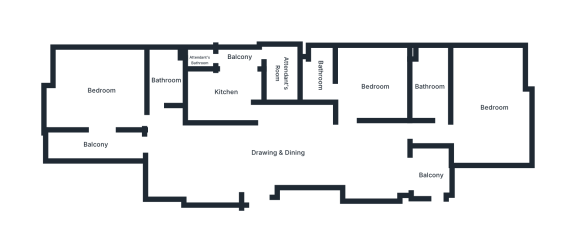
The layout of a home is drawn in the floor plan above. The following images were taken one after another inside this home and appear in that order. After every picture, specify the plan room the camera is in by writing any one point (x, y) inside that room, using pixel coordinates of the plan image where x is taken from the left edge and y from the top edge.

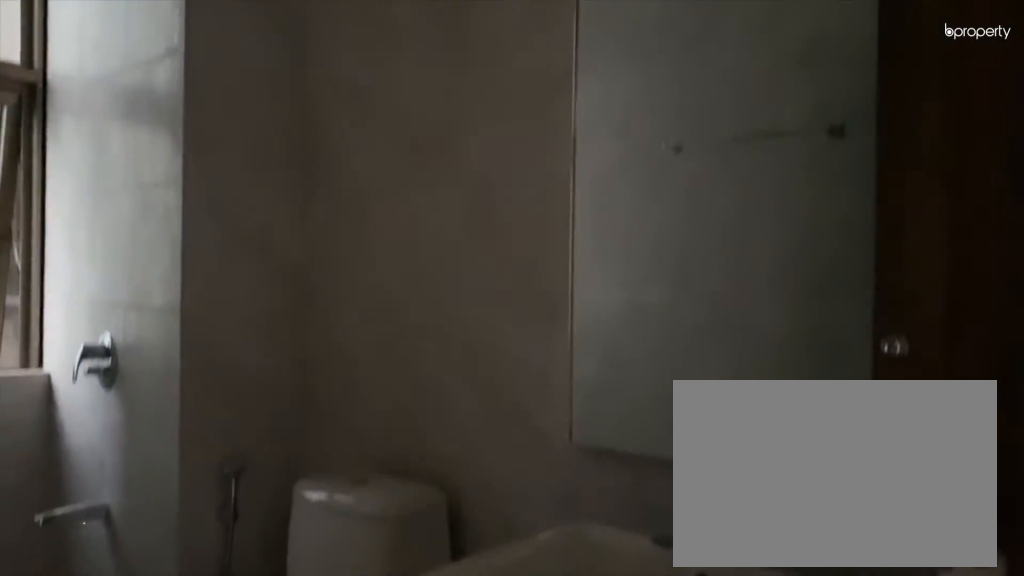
(165, 84)
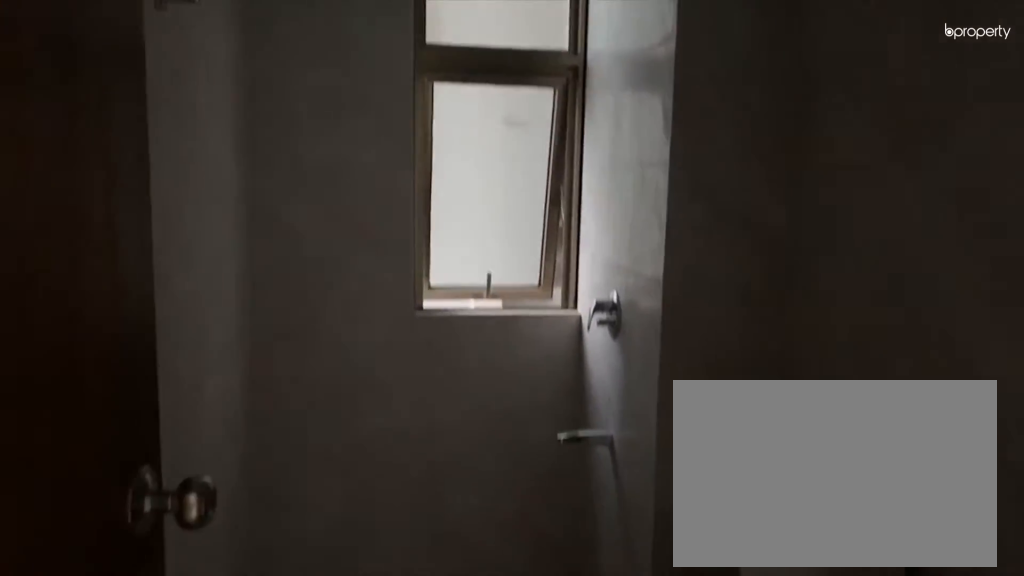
(165, 84)
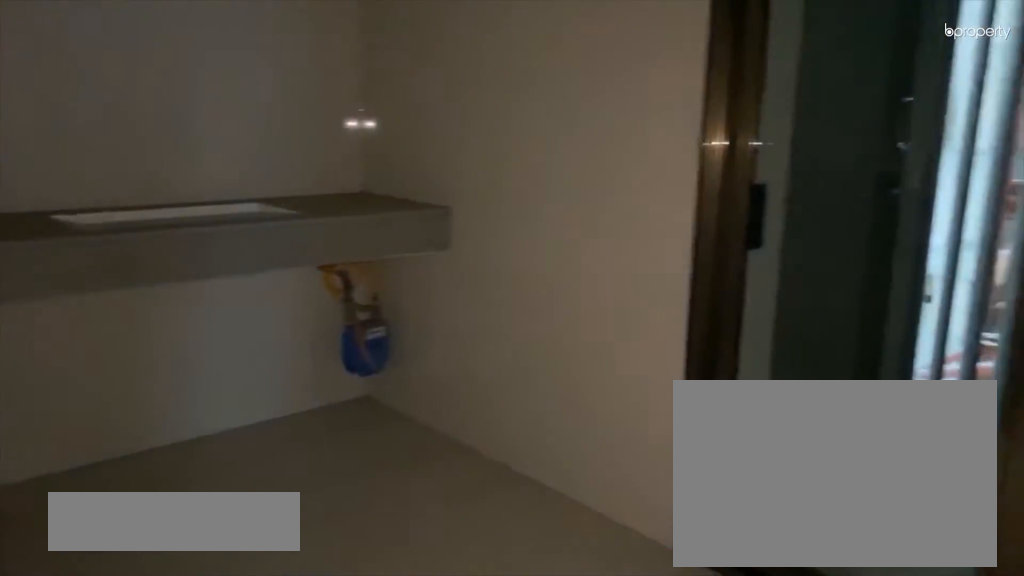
(226, 93)
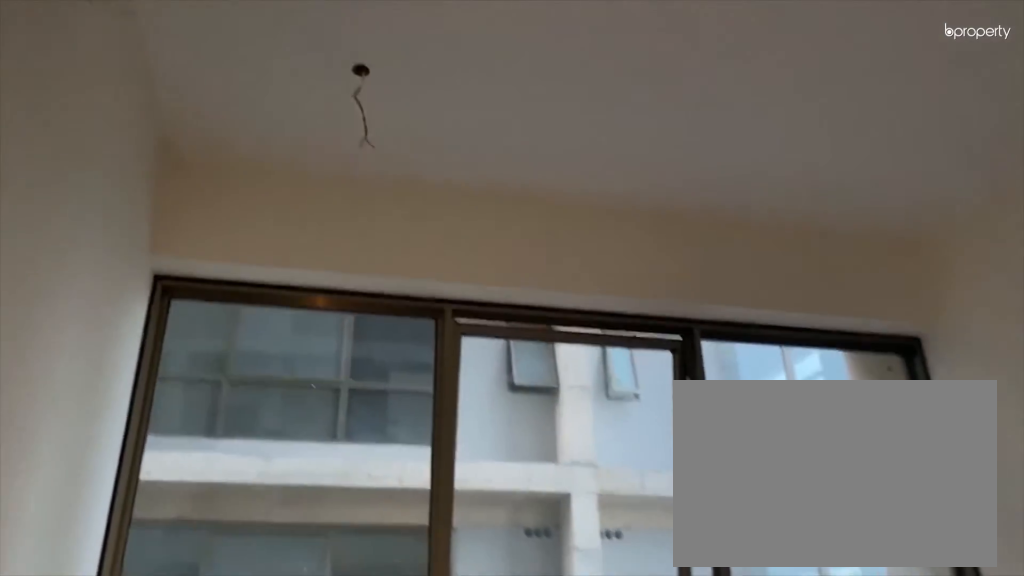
(369, 87)
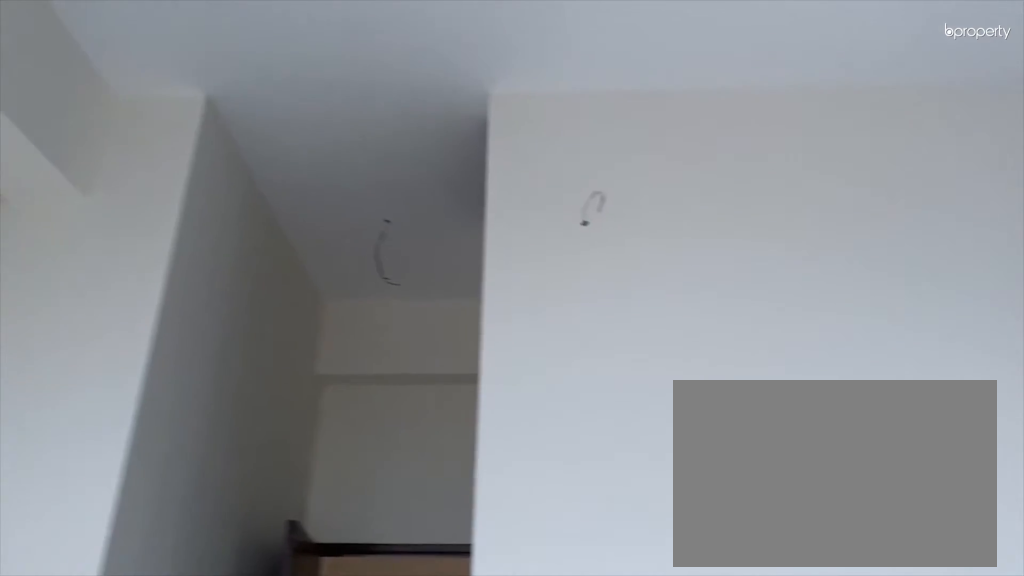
(494, 135)
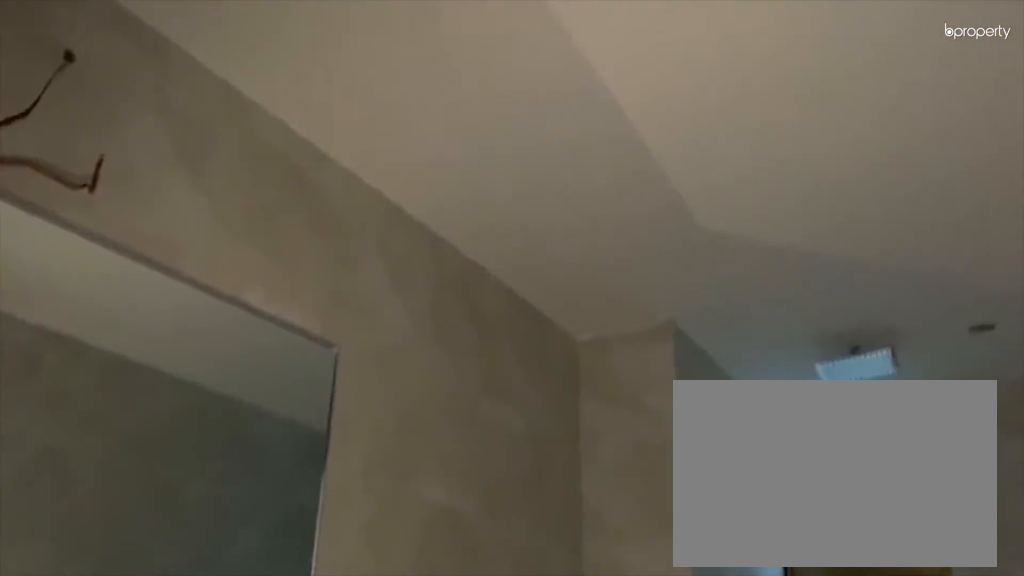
(427, 88)
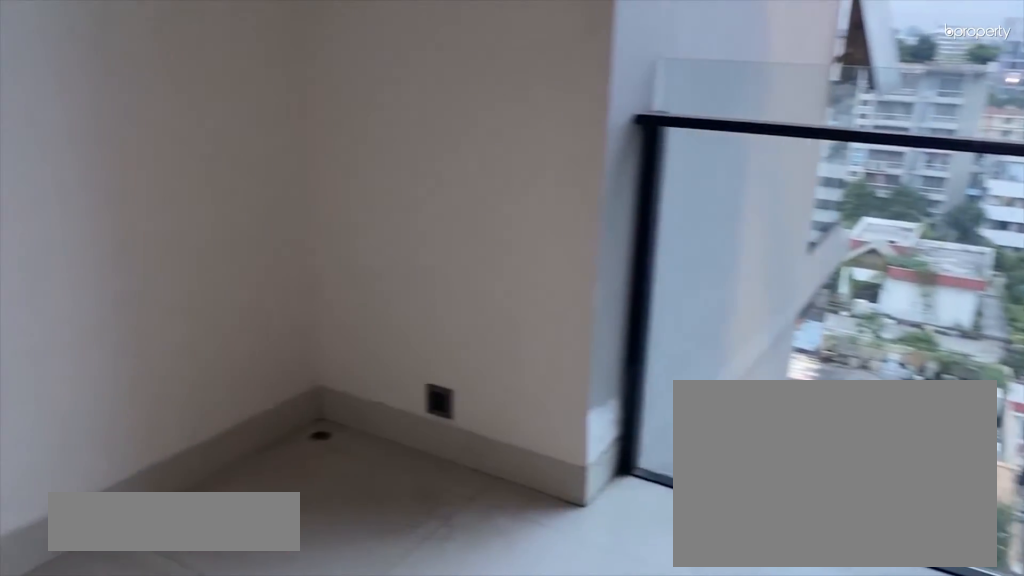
(430, 171)
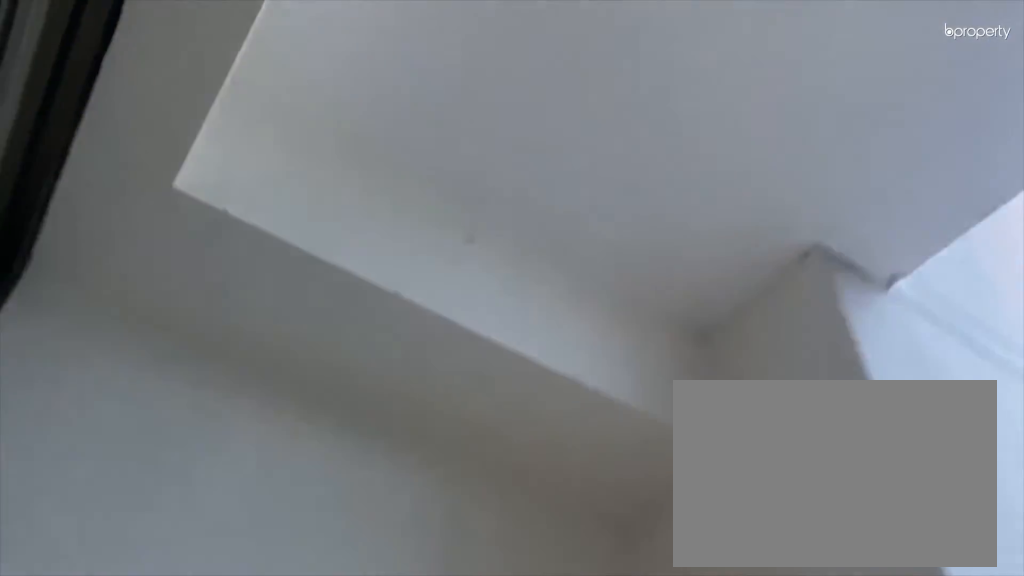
(430, 171)
